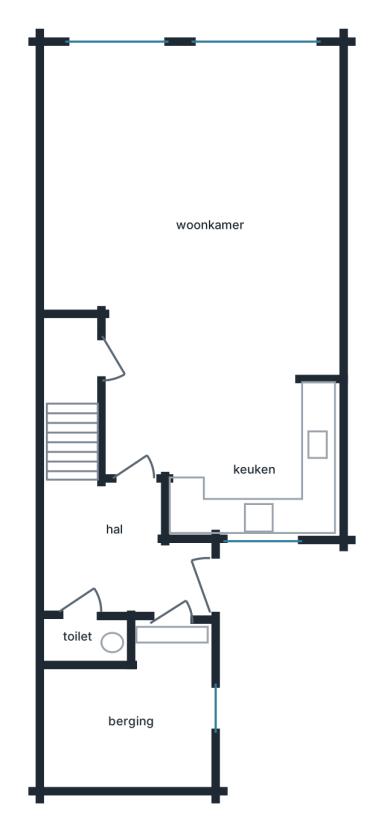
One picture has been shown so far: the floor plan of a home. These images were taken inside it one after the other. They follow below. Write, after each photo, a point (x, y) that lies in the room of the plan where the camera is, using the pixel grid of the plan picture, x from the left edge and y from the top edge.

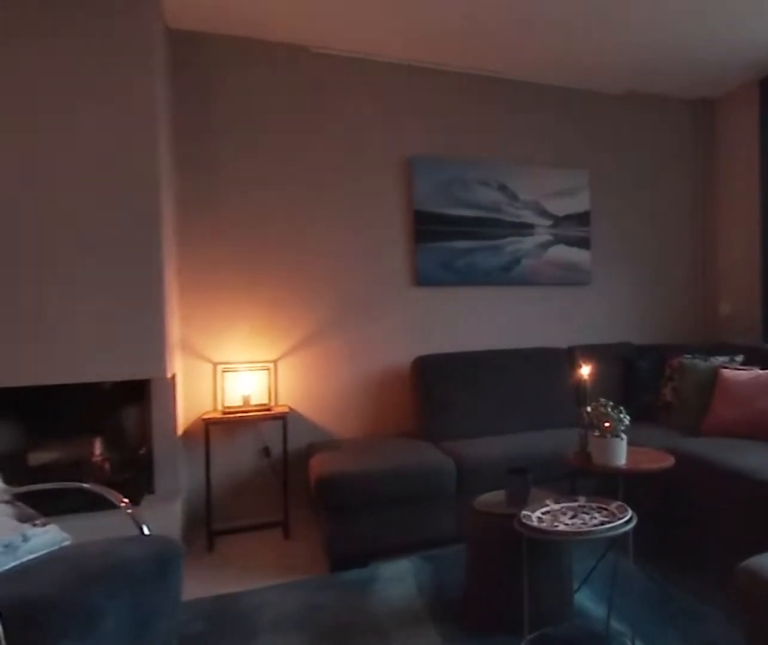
(136, 159)
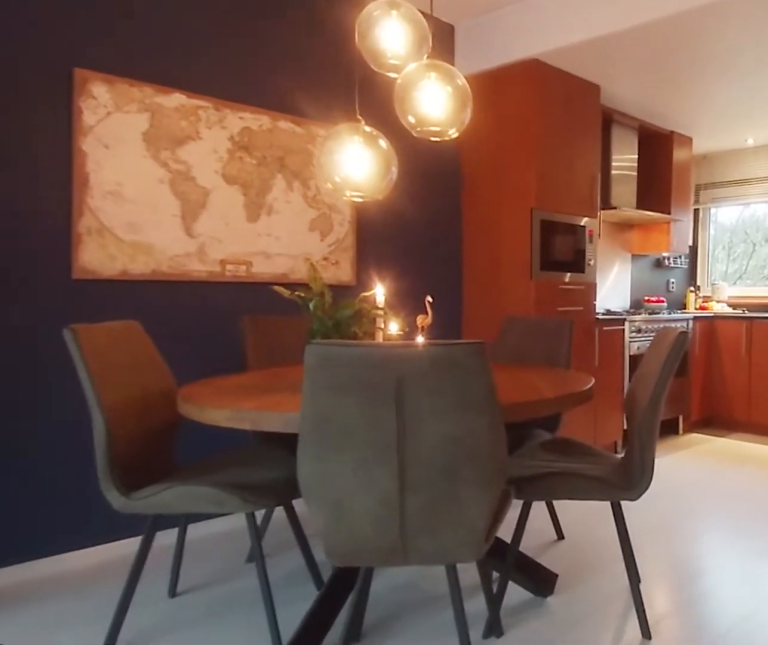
(136, 159)
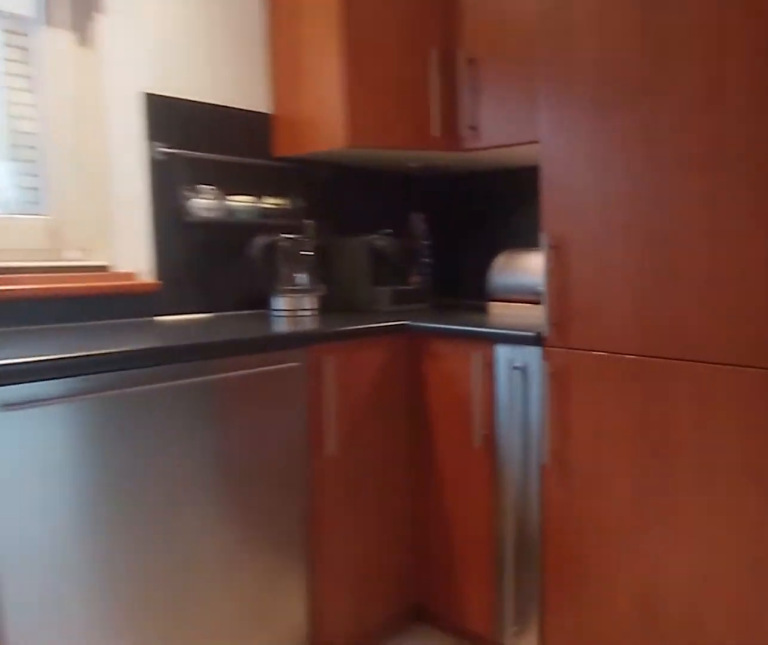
(256, 473)
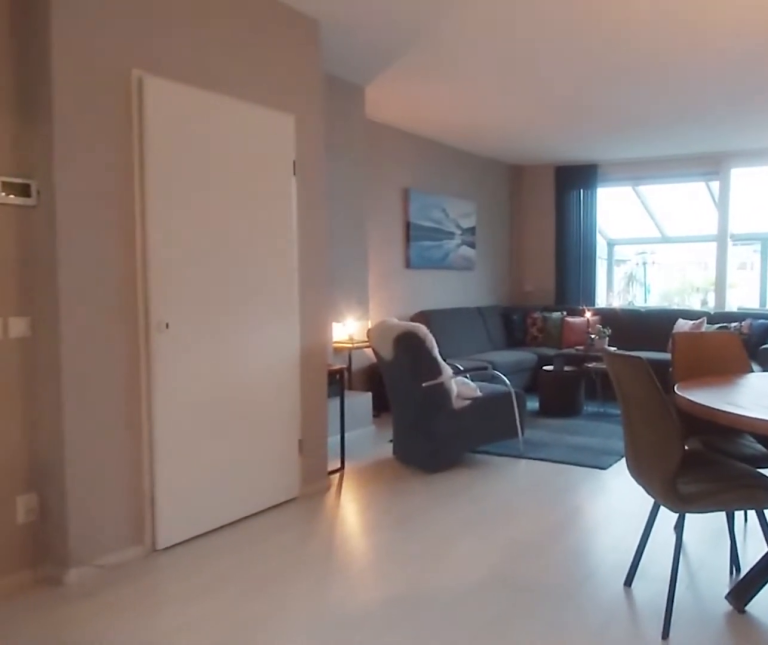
(133, 165)
